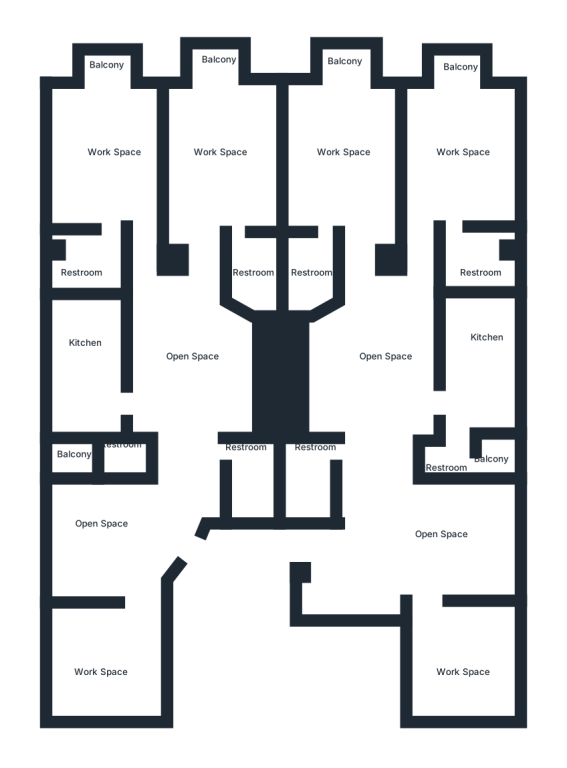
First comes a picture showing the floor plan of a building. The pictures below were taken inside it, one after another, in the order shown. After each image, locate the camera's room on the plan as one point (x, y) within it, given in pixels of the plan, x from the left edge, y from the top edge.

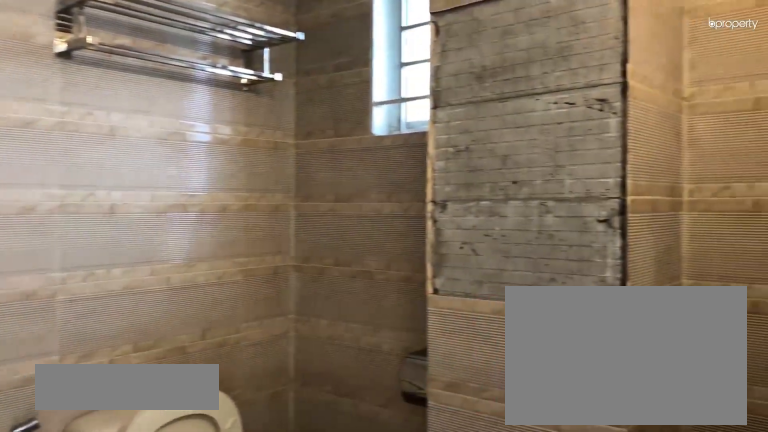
(89, 259)
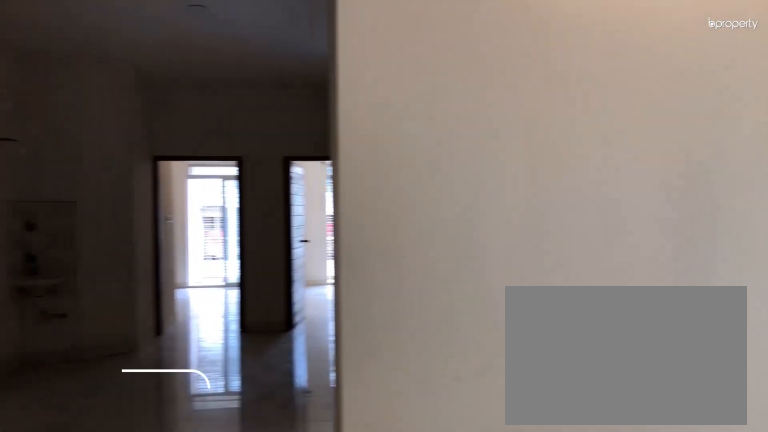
(417, 540)
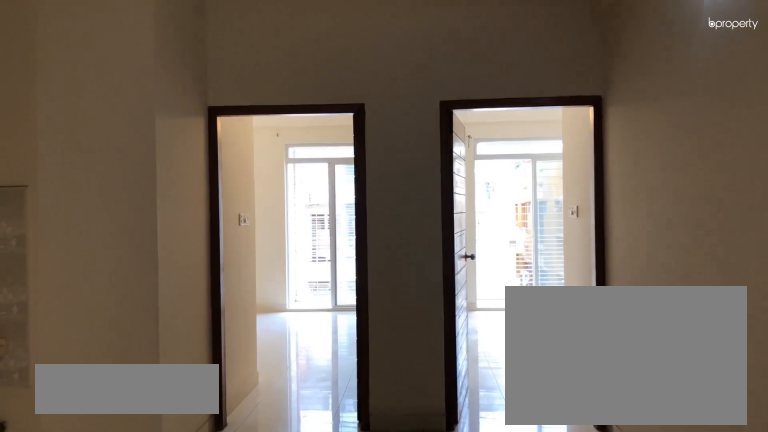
(400, 333)
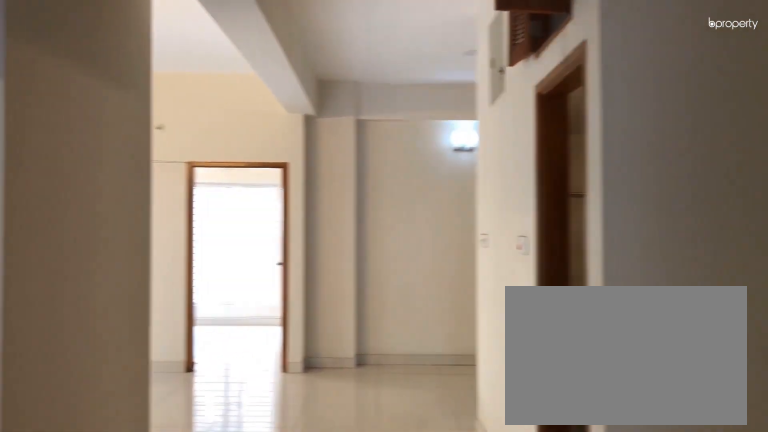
(400, 333)
